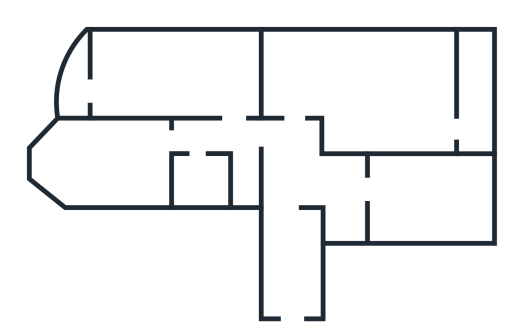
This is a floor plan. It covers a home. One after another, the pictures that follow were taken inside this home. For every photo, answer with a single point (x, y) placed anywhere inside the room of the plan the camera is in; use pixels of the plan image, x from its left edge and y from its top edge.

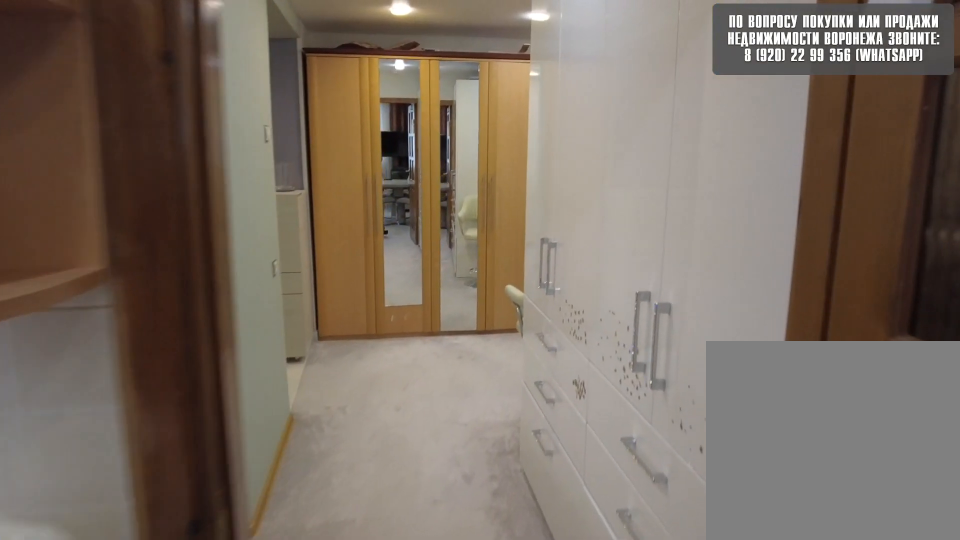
(353, 199)
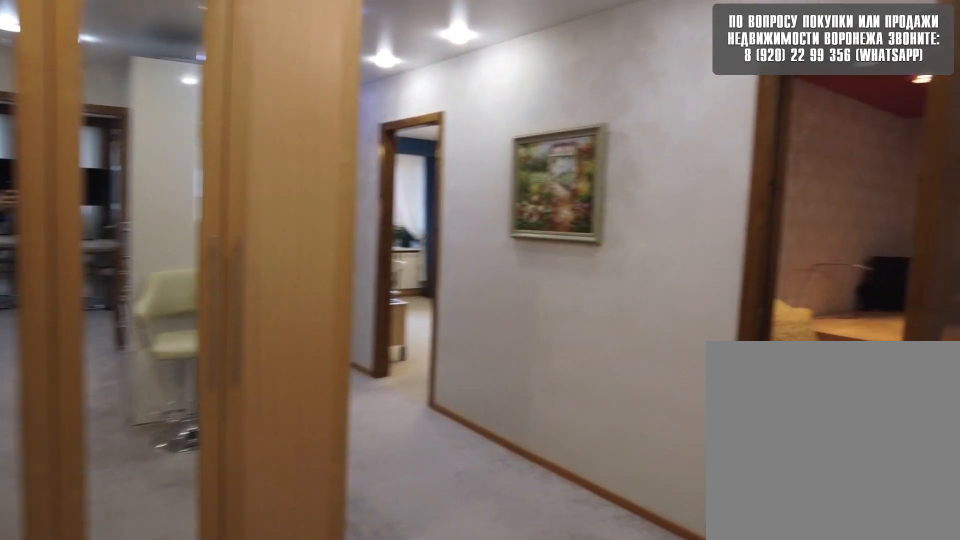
(301, 182)
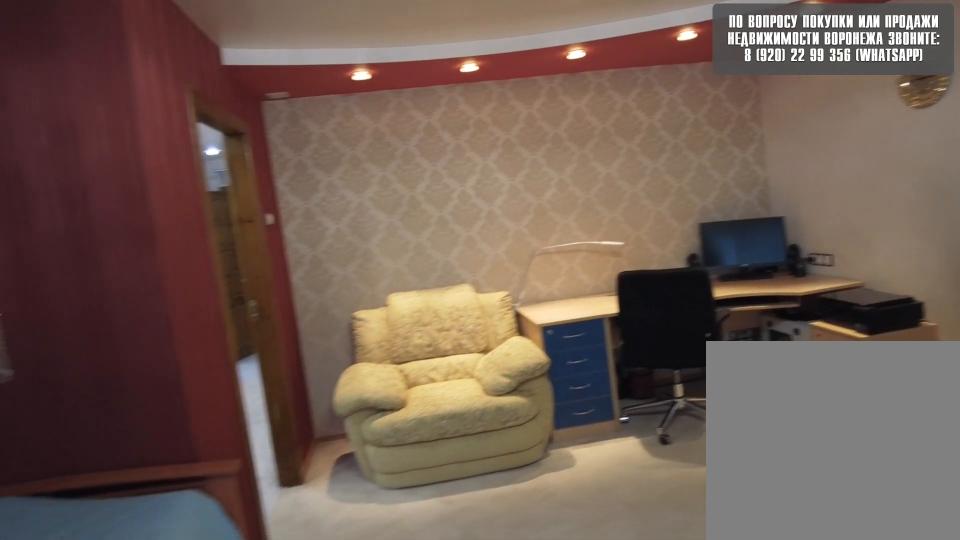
(333, 83)
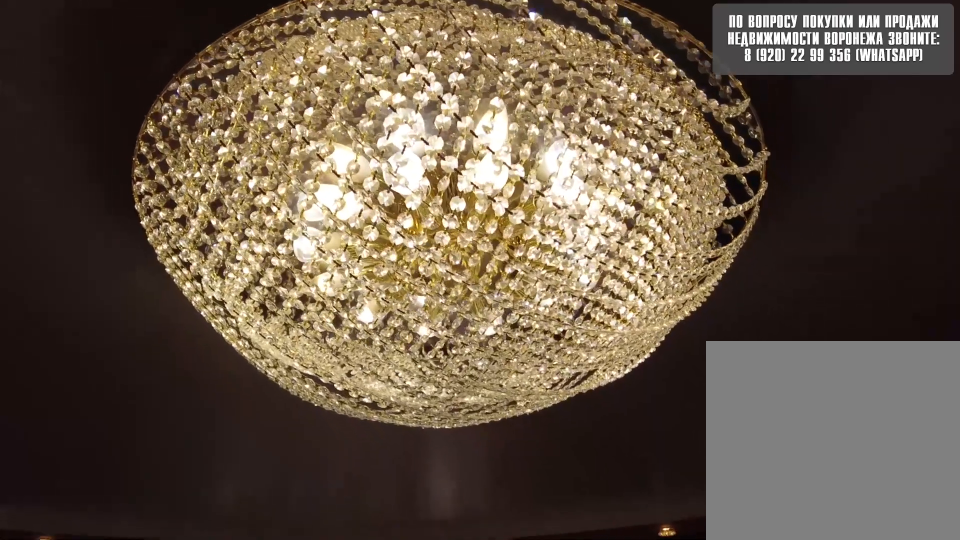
(333, 83)
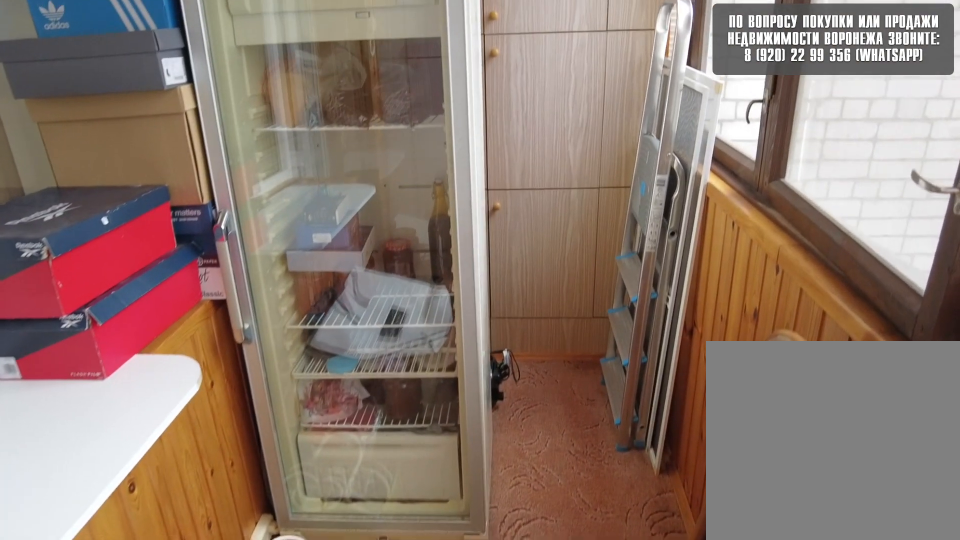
(485, 124)
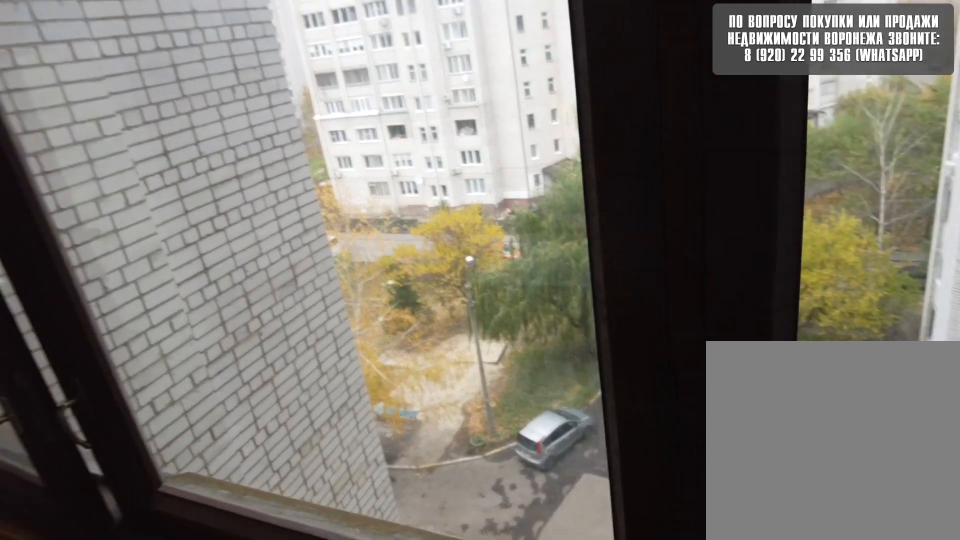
(485, 124)
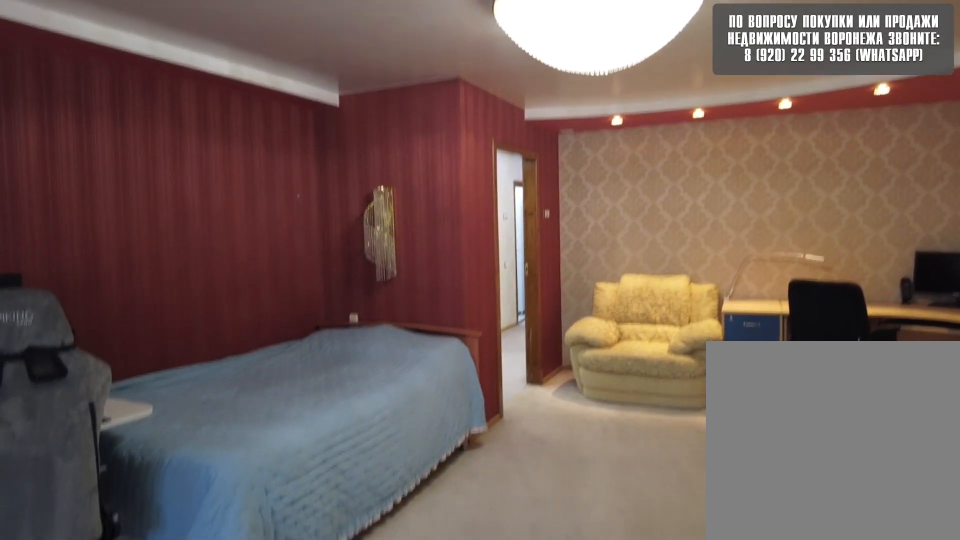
(404, 121)
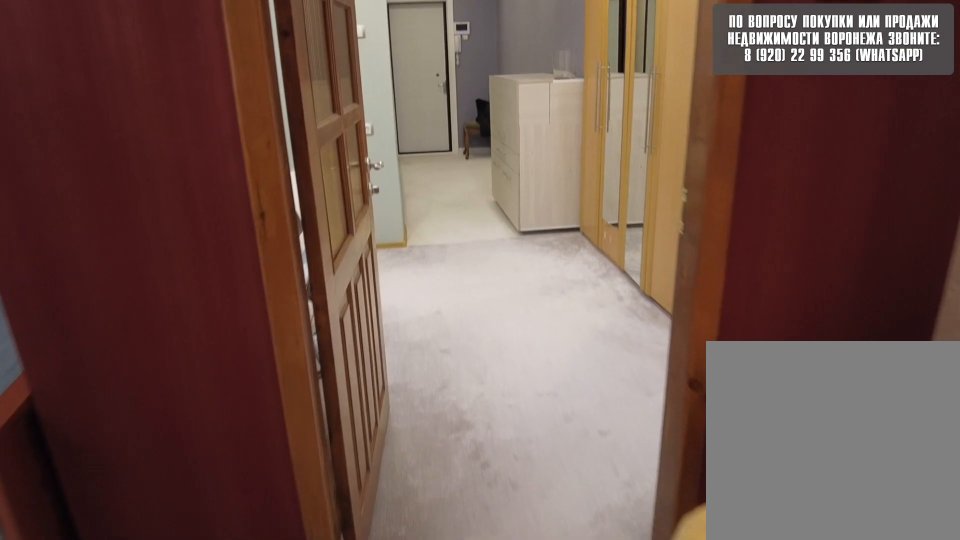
(292, 105)
